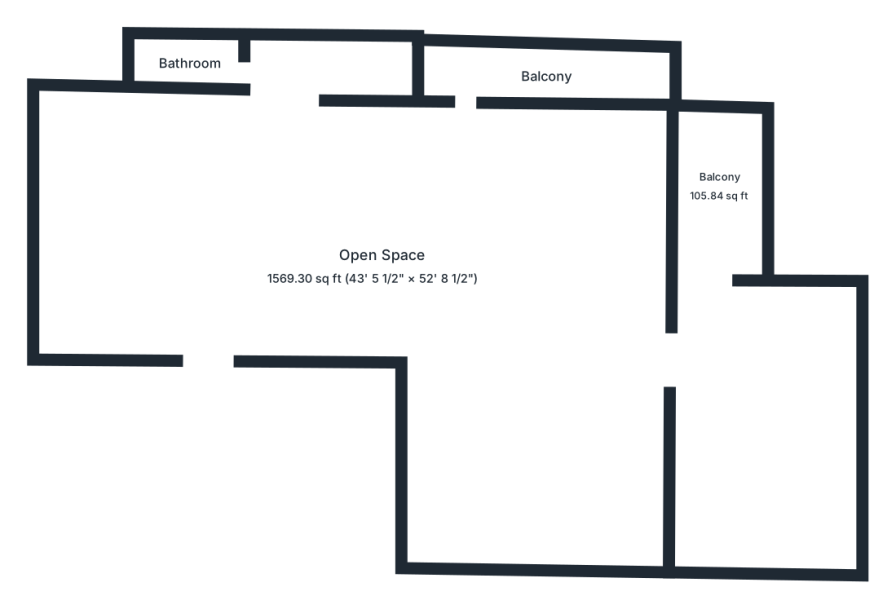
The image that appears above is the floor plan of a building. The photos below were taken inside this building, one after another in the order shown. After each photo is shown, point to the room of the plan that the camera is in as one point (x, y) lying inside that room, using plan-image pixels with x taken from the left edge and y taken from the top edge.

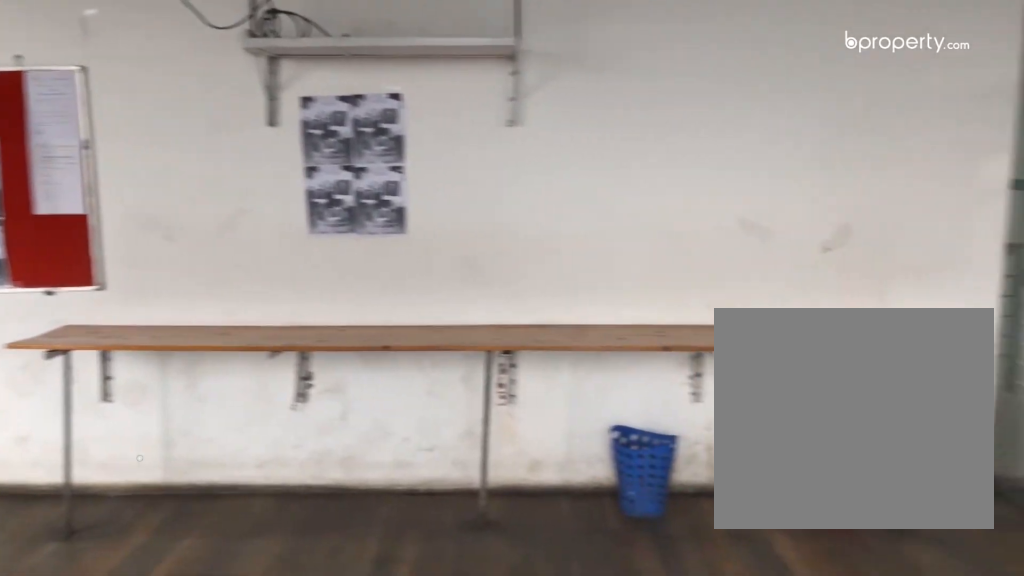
(383, 252)
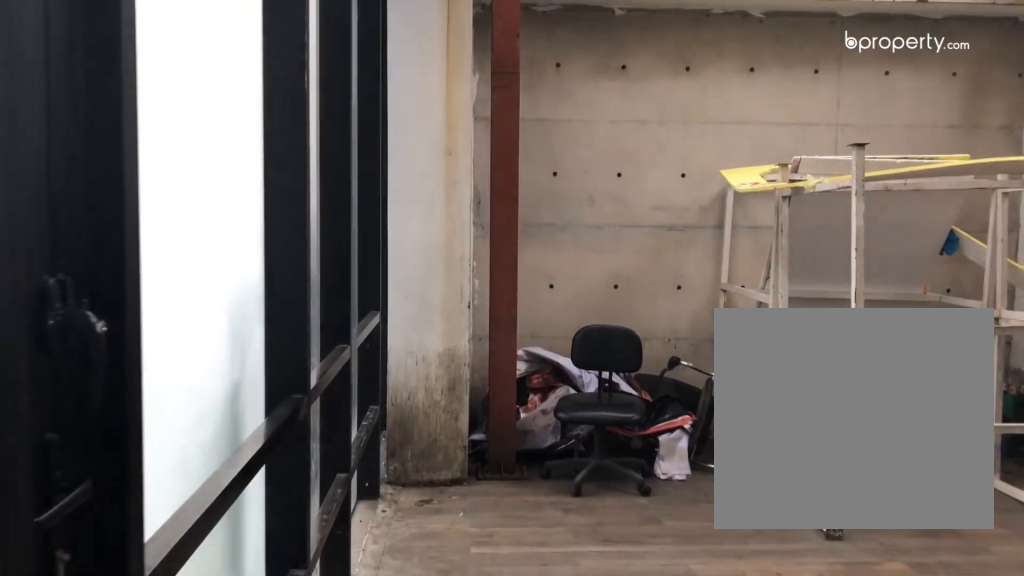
(759, 439)
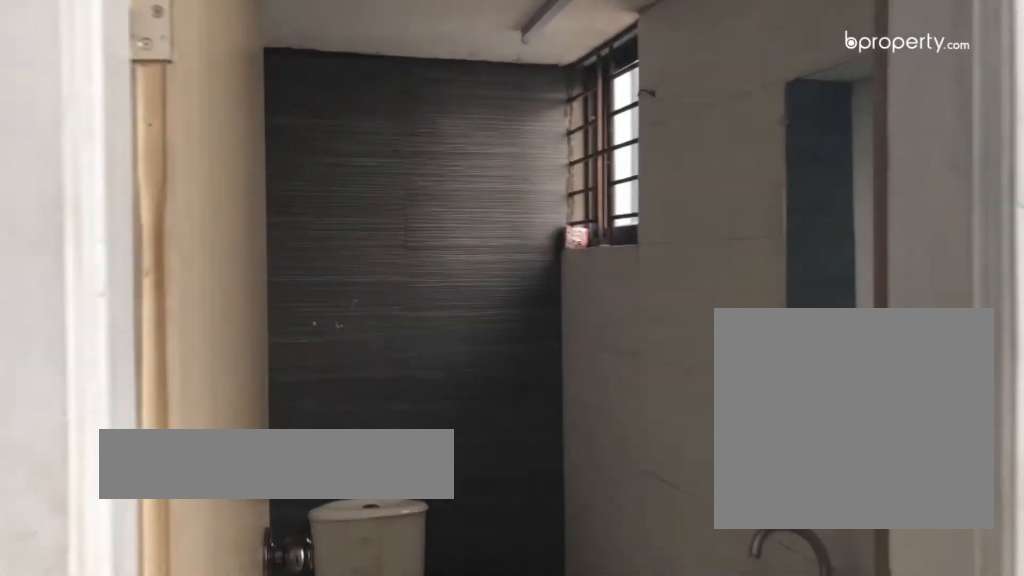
(193, 66)
